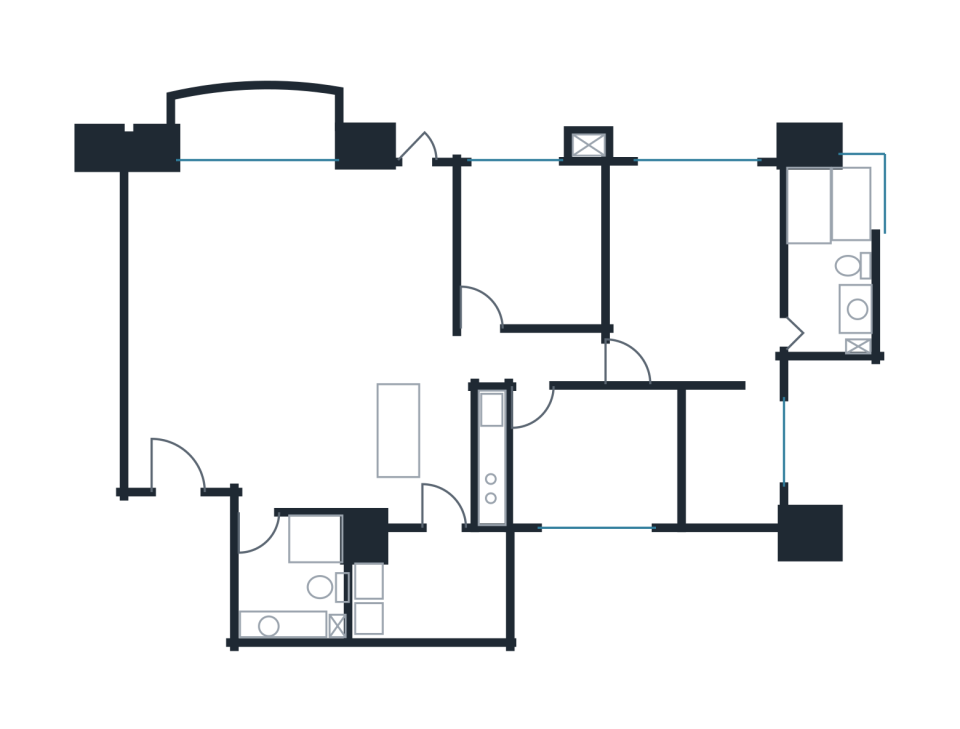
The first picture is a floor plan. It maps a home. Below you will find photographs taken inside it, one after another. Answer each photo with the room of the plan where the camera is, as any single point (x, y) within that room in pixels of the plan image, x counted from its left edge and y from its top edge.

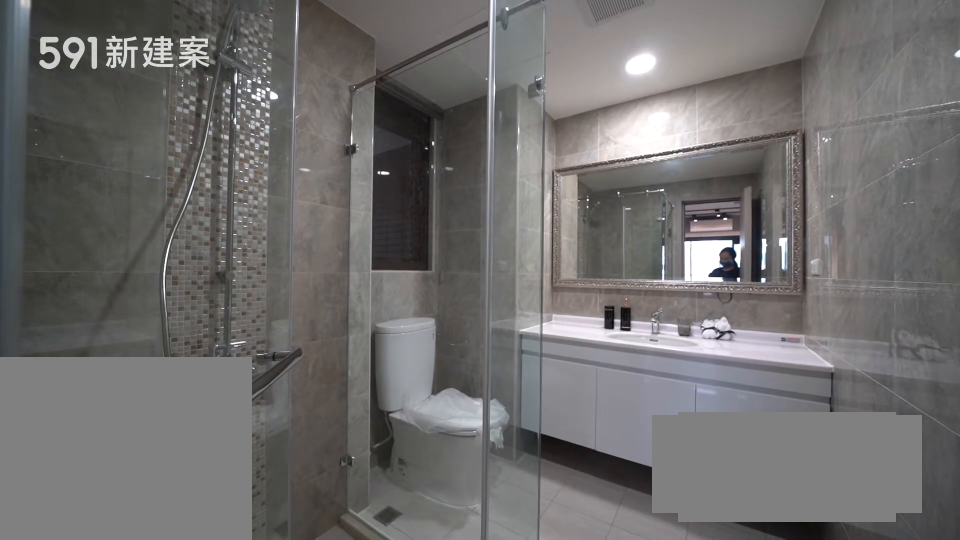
(318, 578)
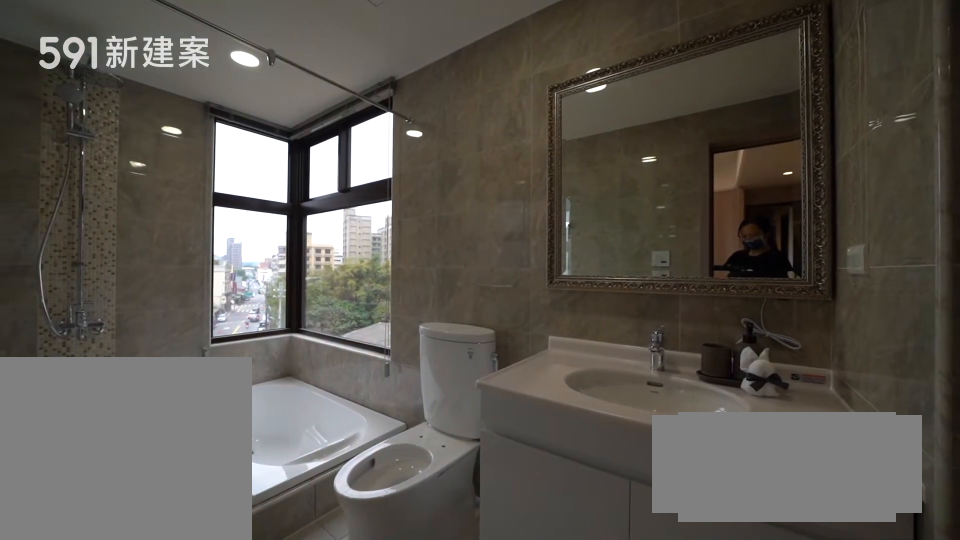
(831, 249)
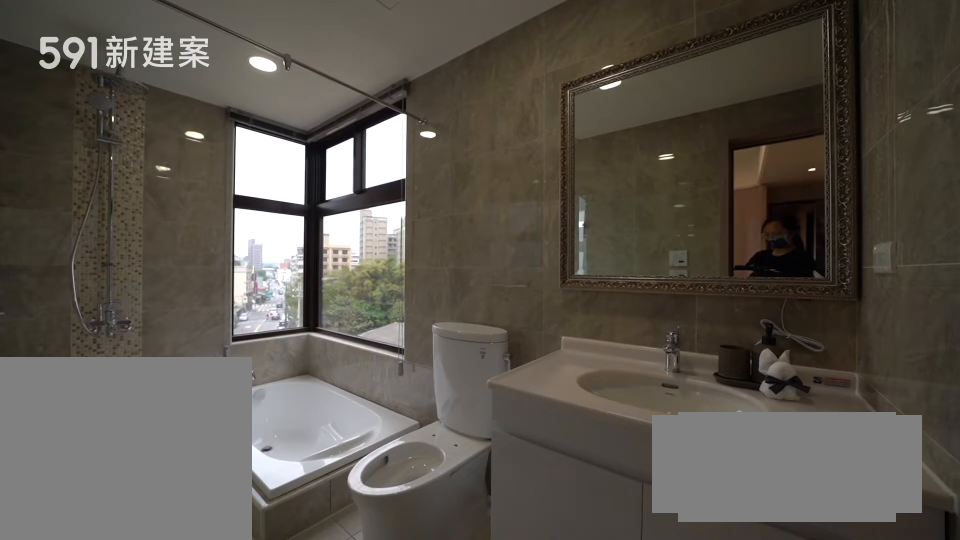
(831, 249)
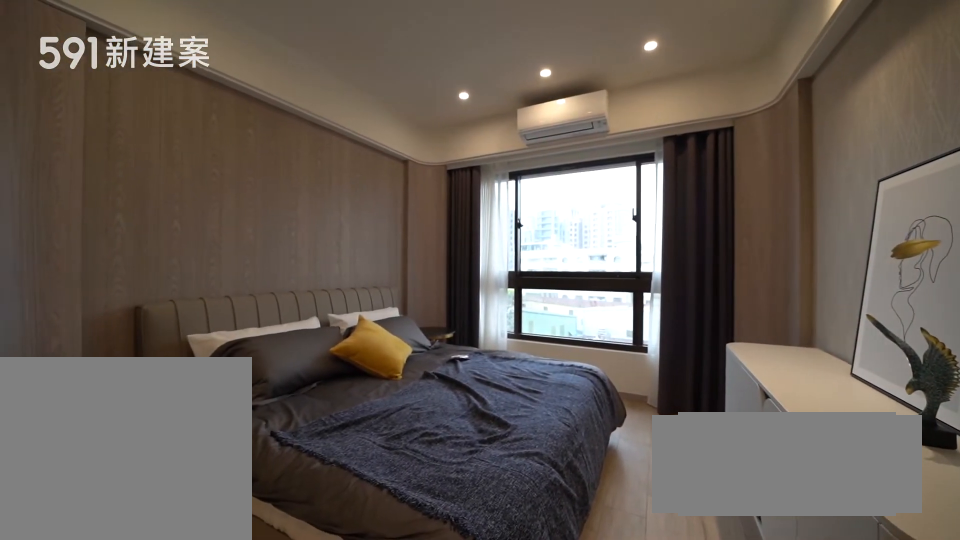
(707, 318)
